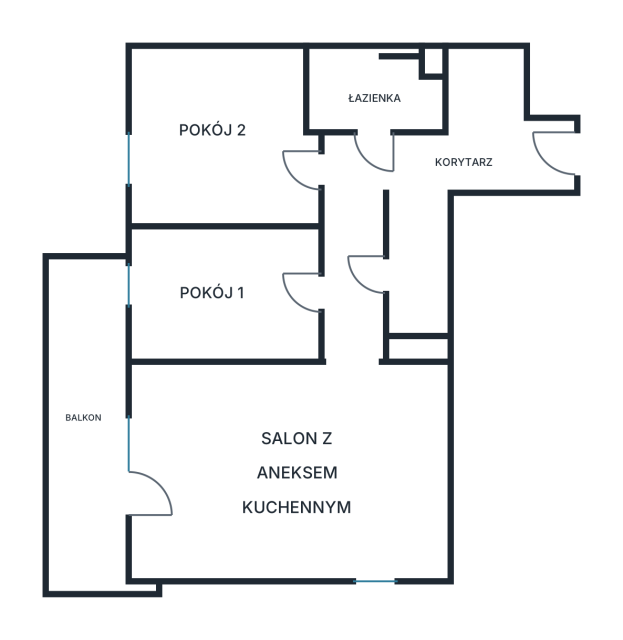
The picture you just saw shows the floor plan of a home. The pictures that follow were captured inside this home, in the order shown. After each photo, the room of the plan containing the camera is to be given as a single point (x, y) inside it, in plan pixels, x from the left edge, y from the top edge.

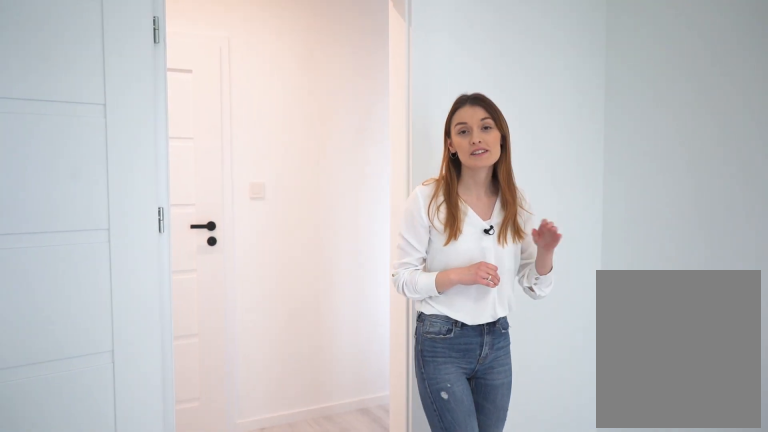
(221, 294)
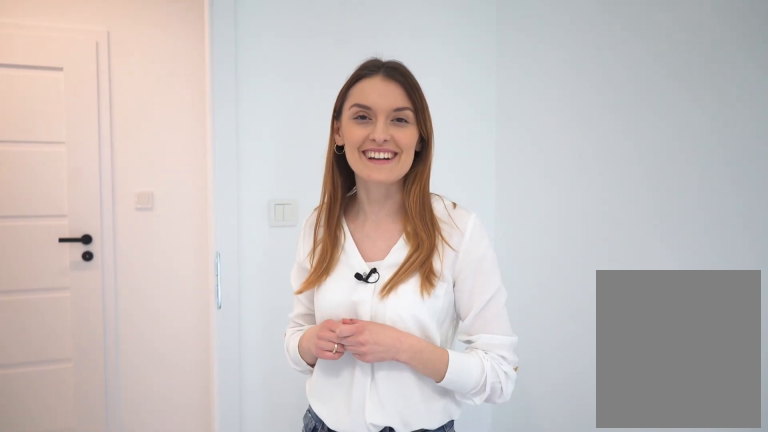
(221, 295)
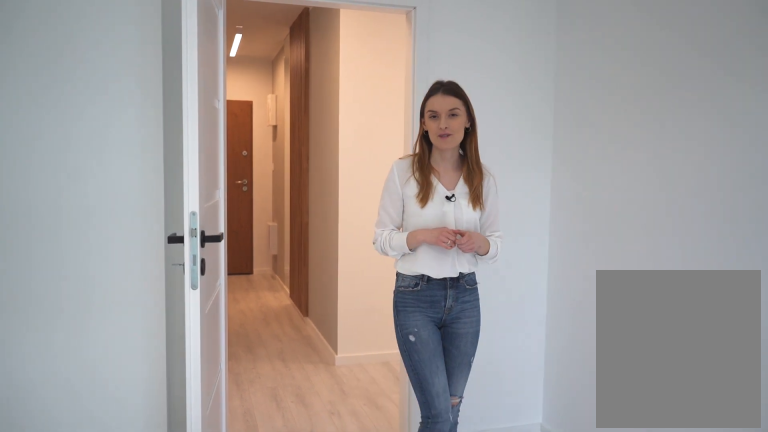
(218, 138)
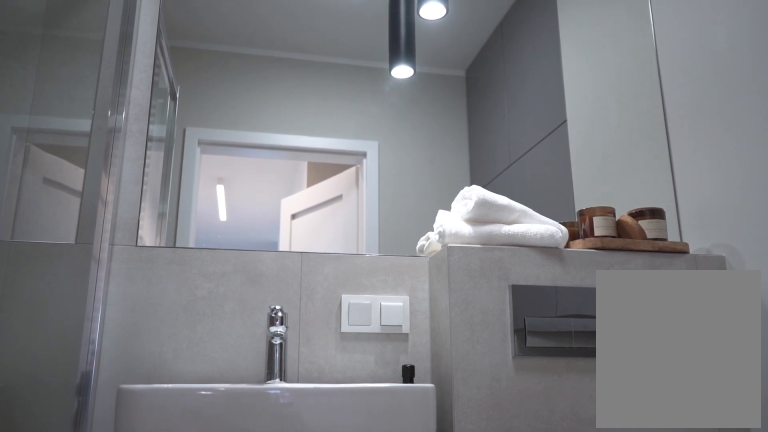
(371, 95)
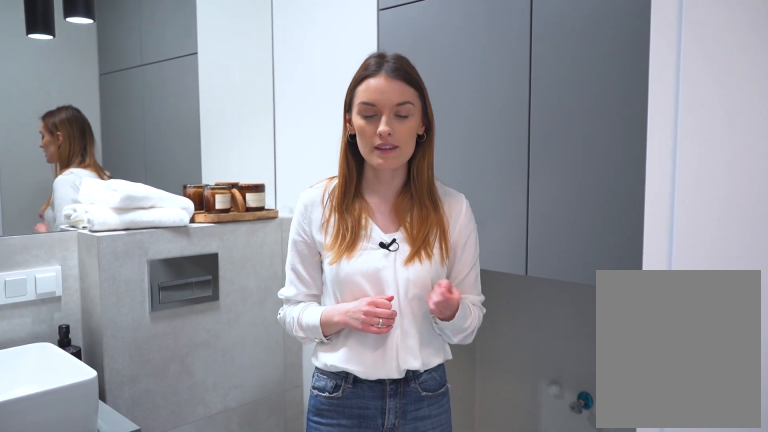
(372, 96)
